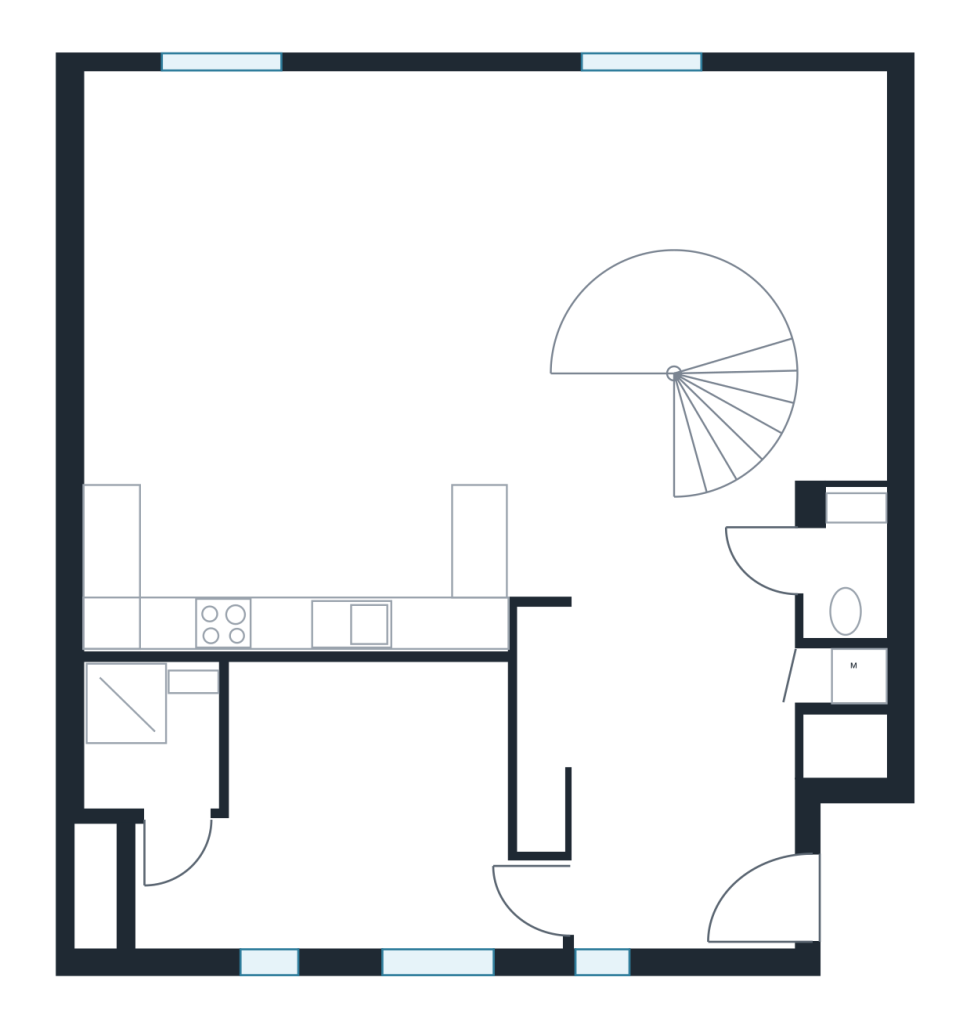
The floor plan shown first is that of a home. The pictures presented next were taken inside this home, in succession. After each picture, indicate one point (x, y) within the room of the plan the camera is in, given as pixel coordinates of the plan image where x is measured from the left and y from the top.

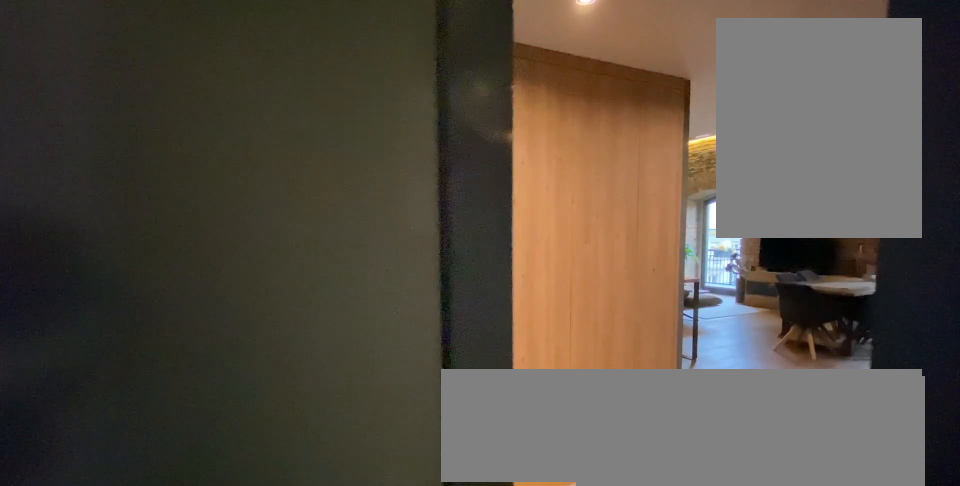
(690, 790)
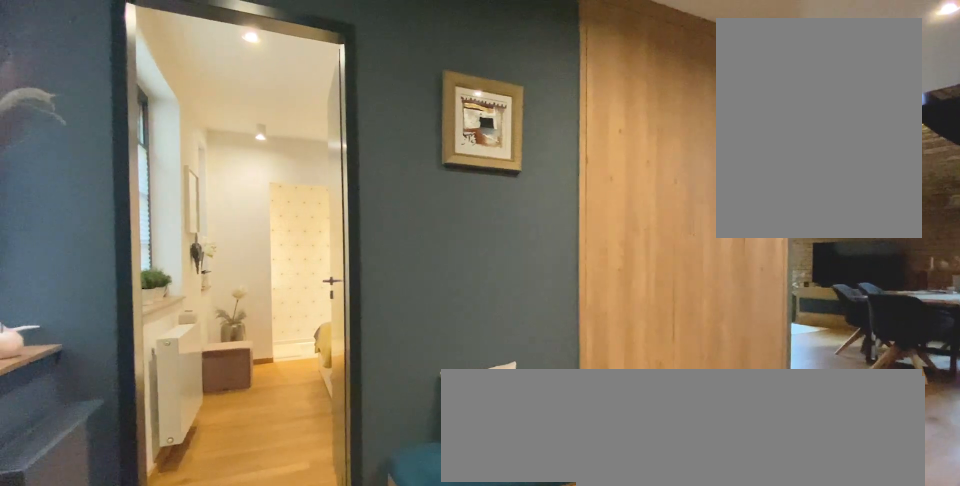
(690, 789)
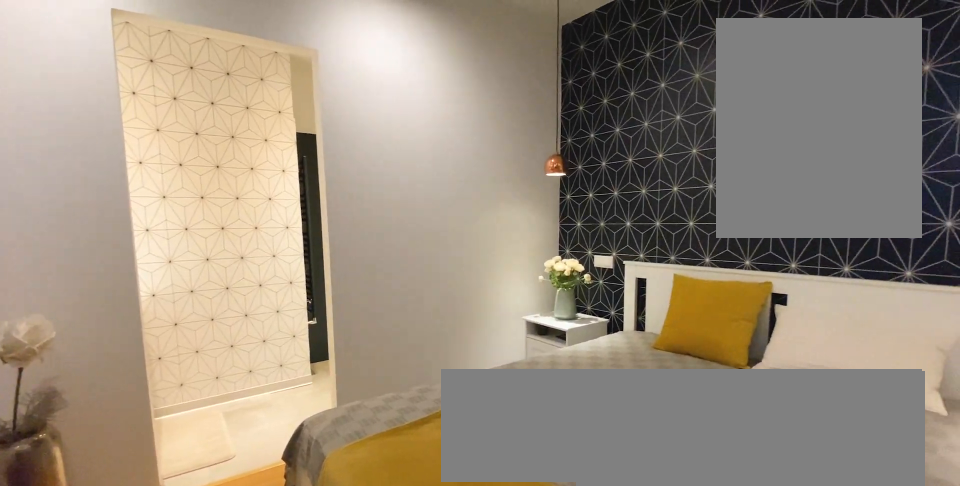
(358, 789)
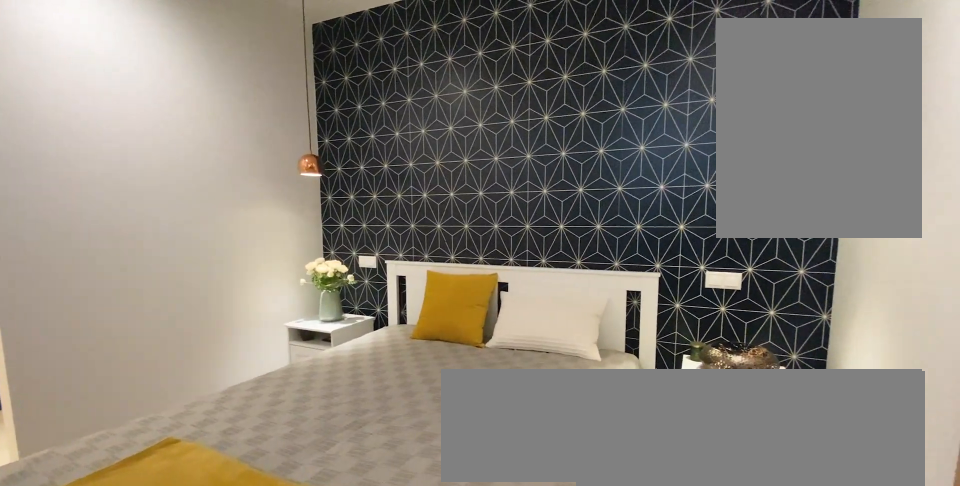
(358, 789)
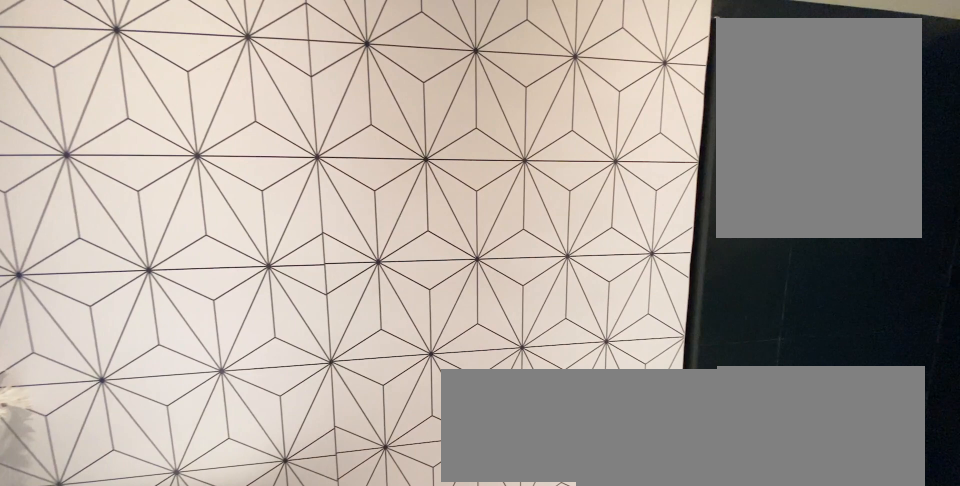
(163, 789)
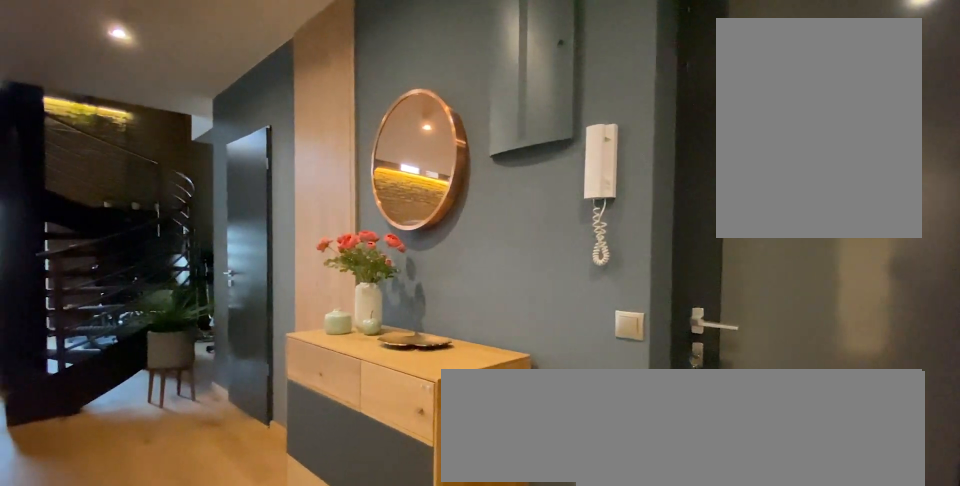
(690, 789)
